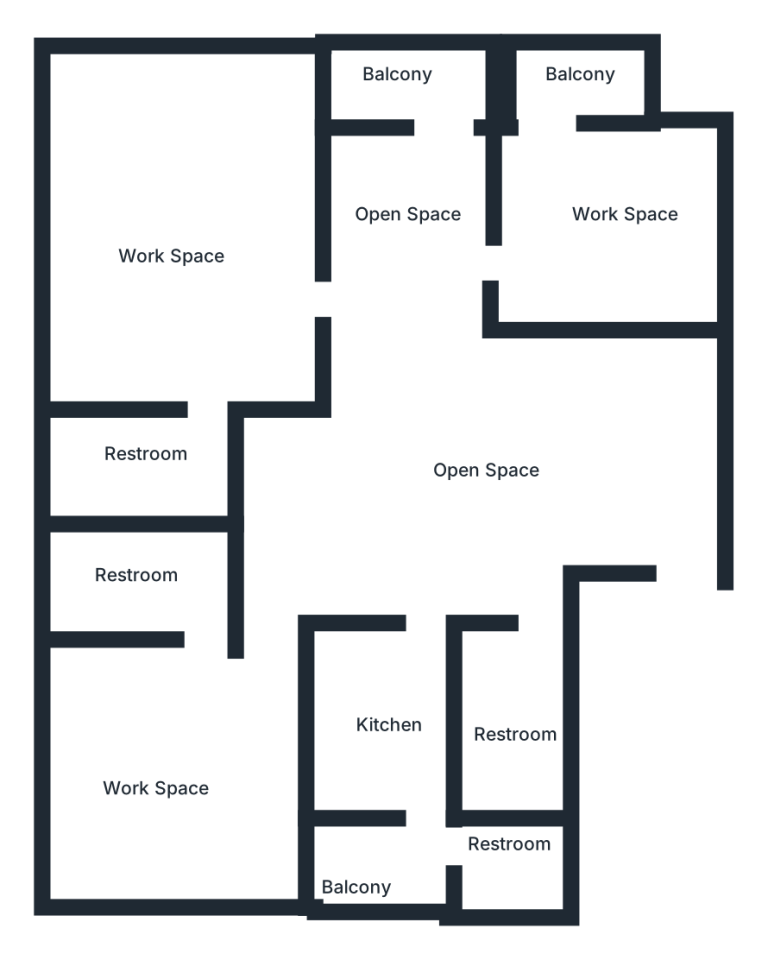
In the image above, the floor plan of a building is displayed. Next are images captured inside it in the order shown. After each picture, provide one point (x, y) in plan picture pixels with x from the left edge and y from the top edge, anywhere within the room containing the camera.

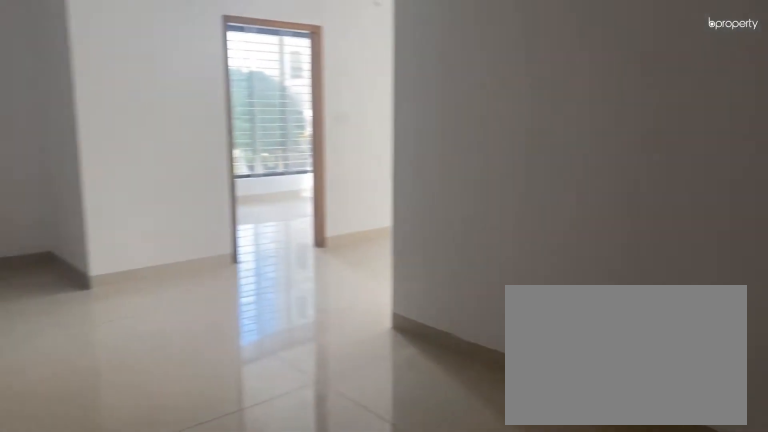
(456, 455)
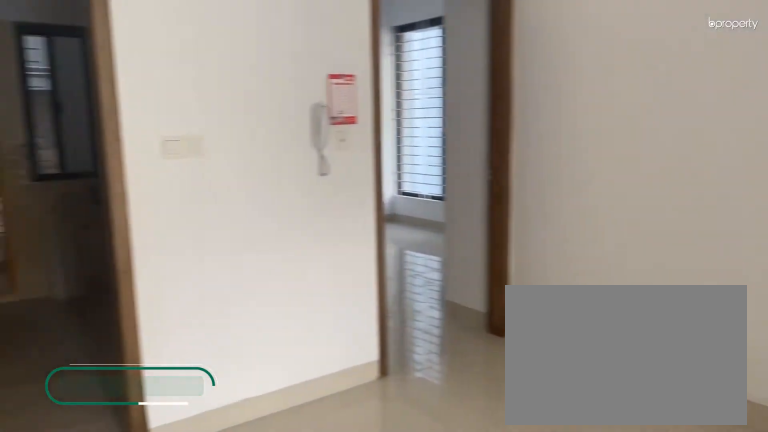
(456, 455)
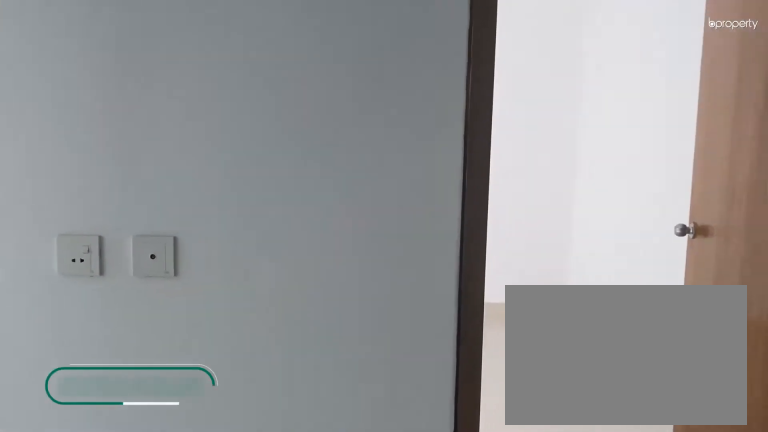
(409, 218)
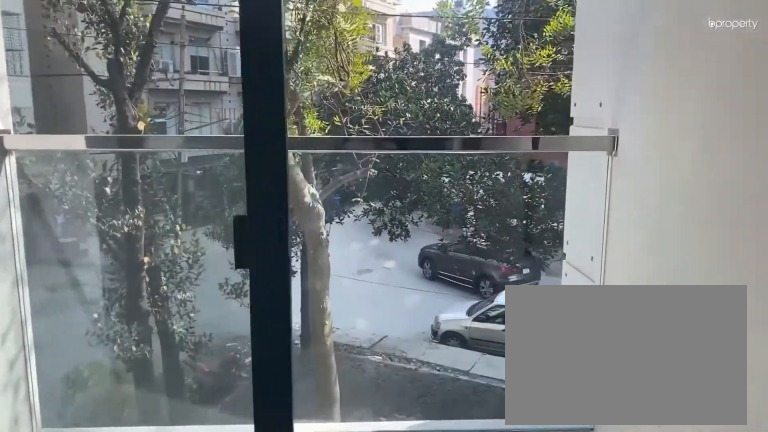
(423, 119)
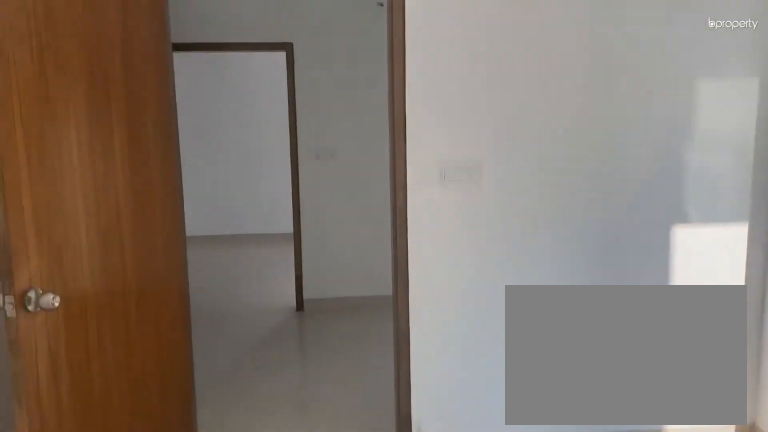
(606, 218)
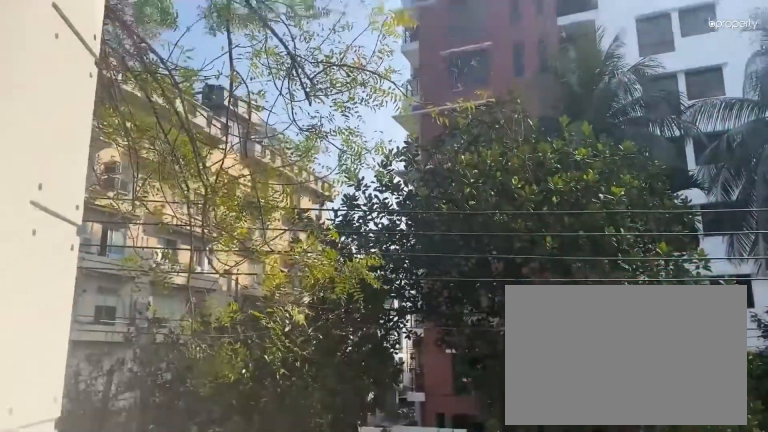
(568, 73)
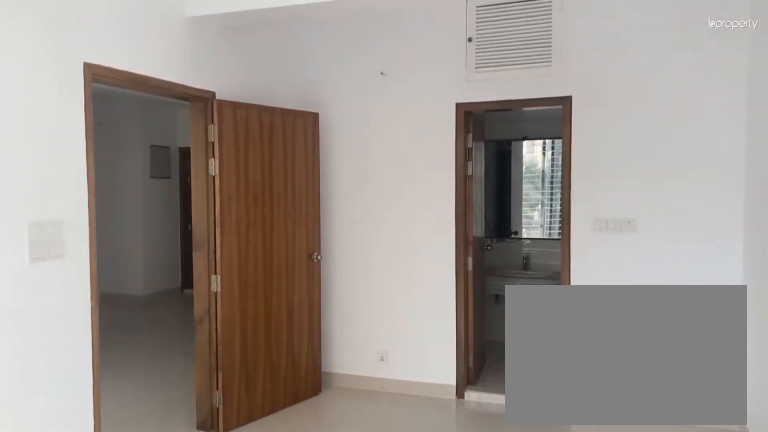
(188, 214)
